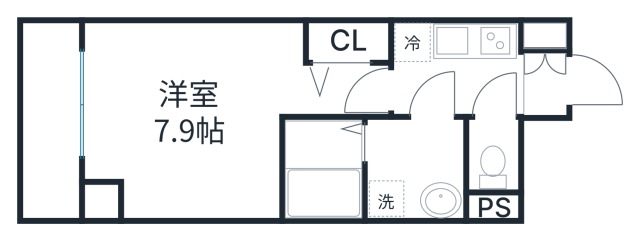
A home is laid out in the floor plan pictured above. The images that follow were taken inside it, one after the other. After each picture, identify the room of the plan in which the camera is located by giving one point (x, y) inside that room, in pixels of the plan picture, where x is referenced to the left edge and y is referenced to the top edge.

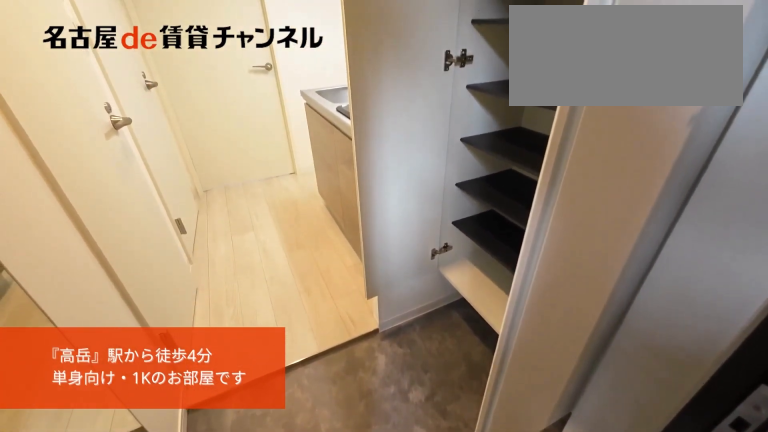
(545, 68)
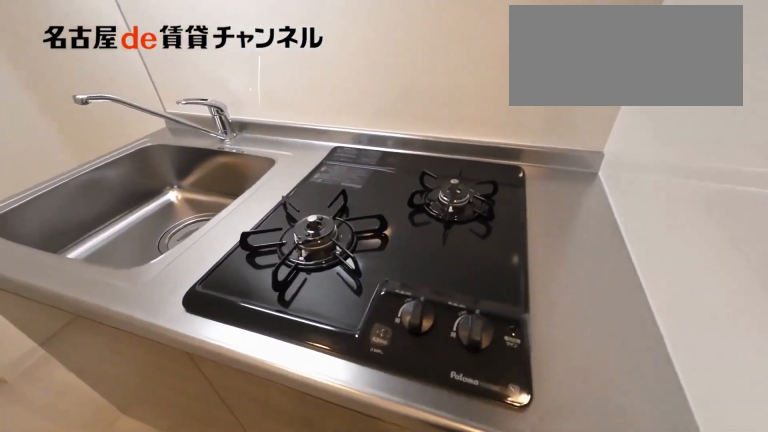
(456, 53)
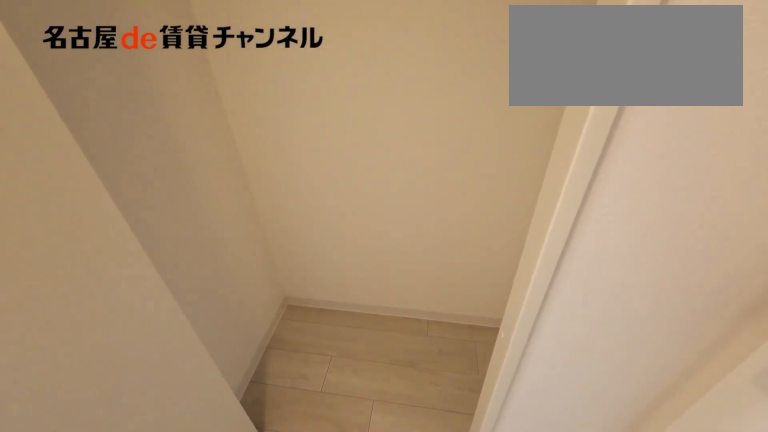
(349, 41)
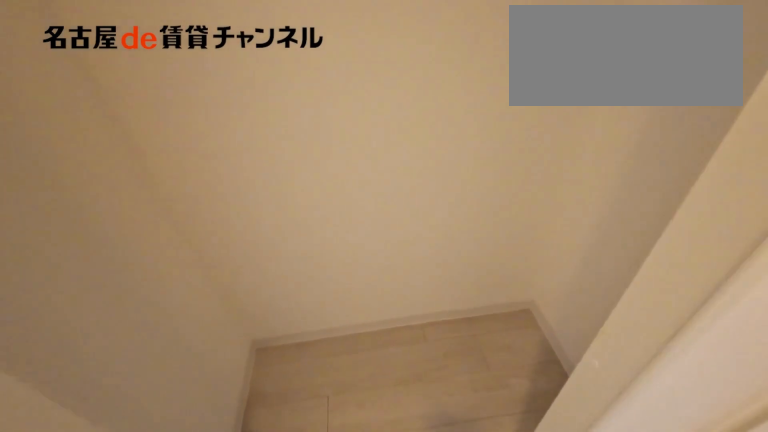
(349, 41)
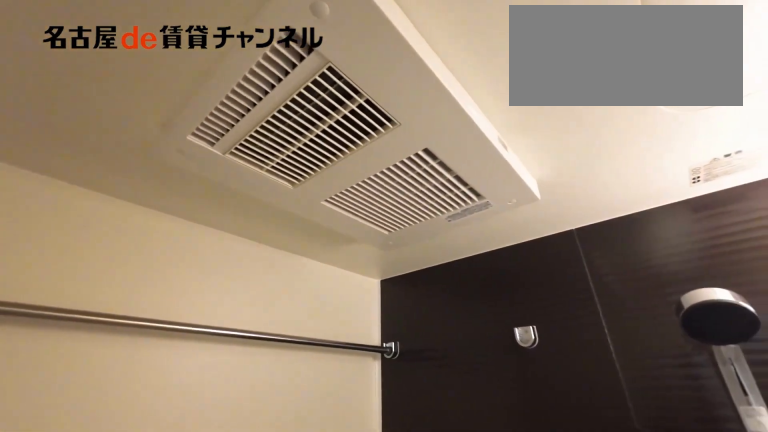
(324, 170)
